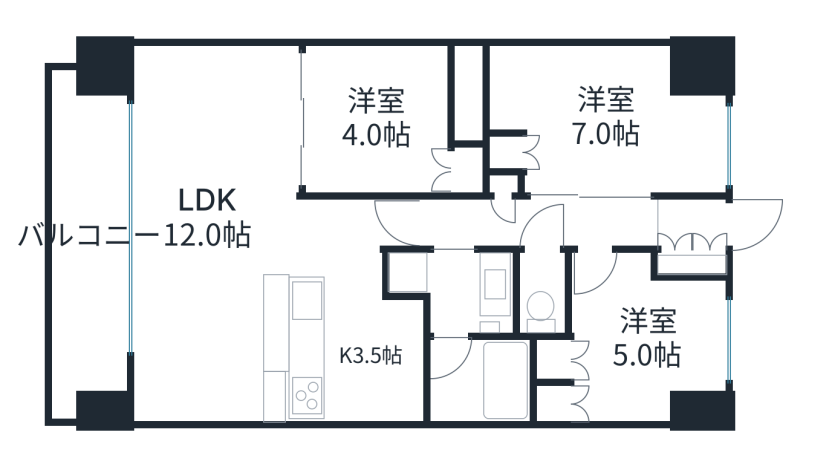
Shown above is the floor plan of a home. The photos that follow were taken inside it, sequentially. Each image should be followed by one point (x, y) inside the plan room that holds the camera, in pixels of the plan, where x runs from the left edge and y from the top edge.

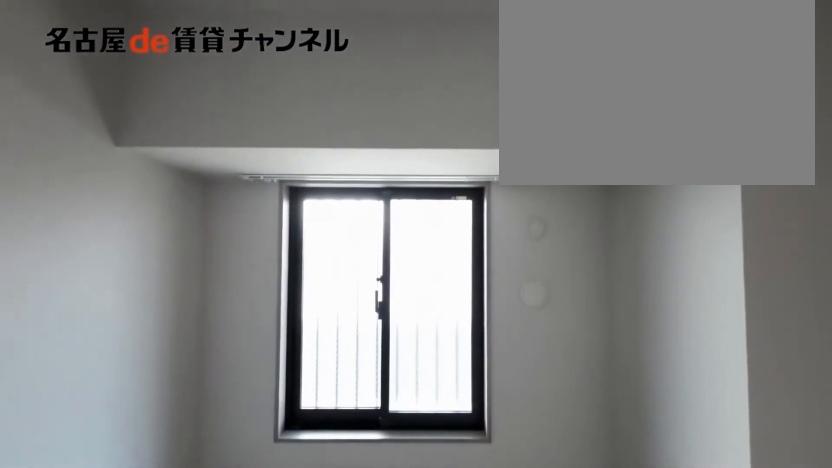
(647, 341)
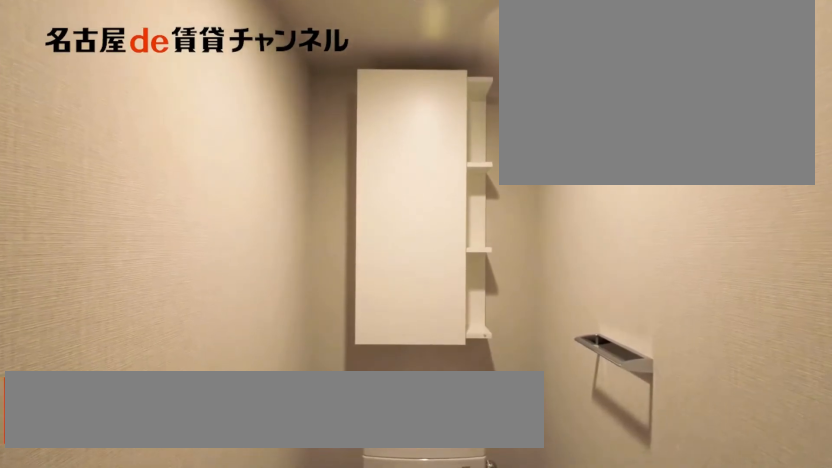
(544, 296)
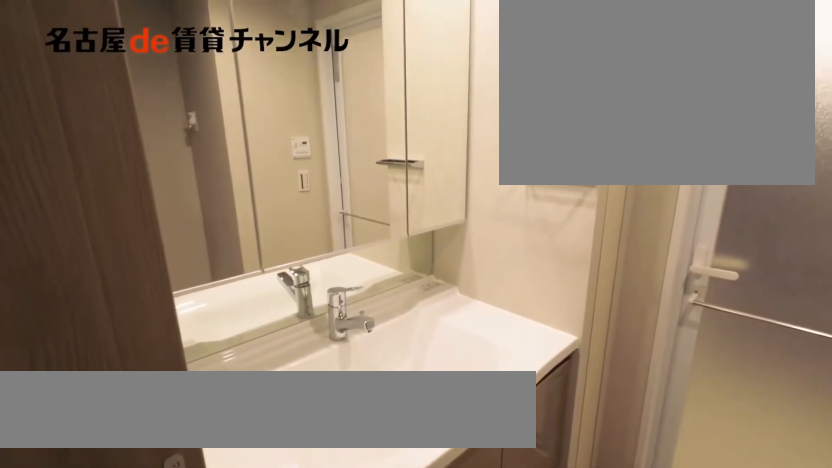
(457, 289)
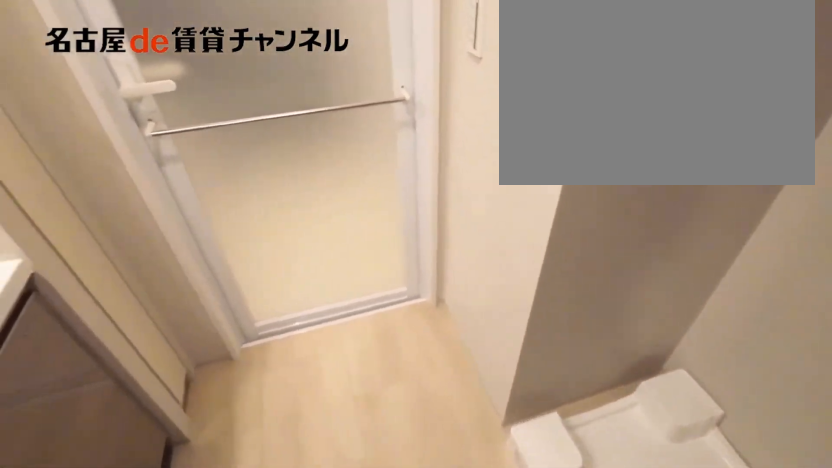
(457, 289)
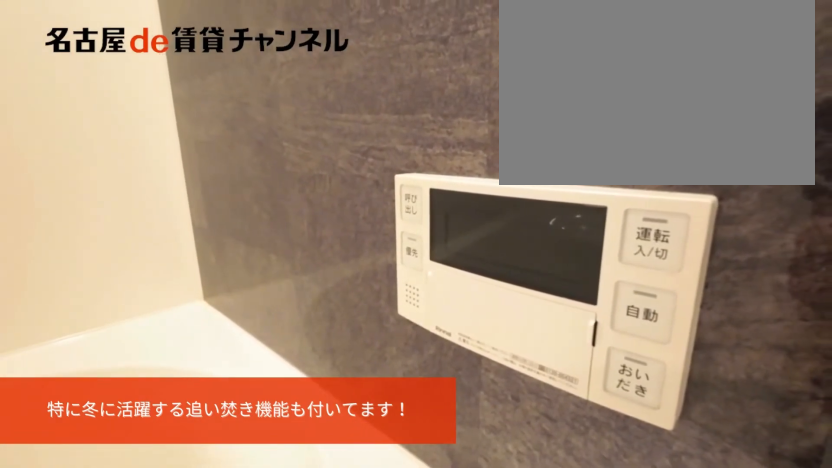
(475, 379)
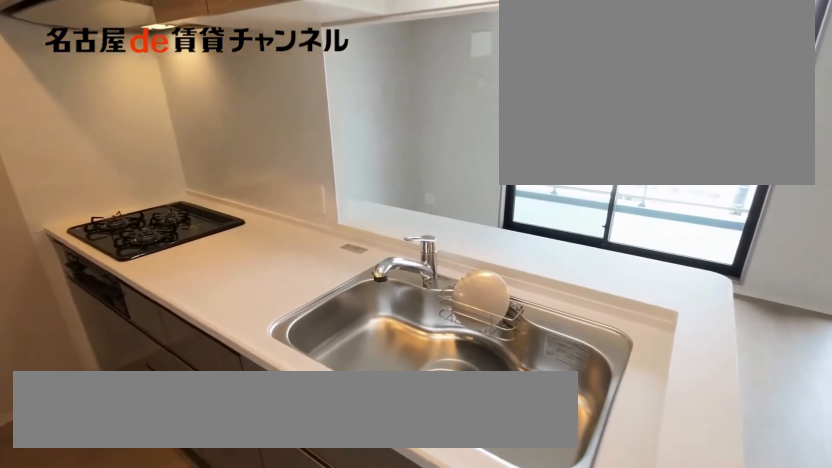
(318, 348)
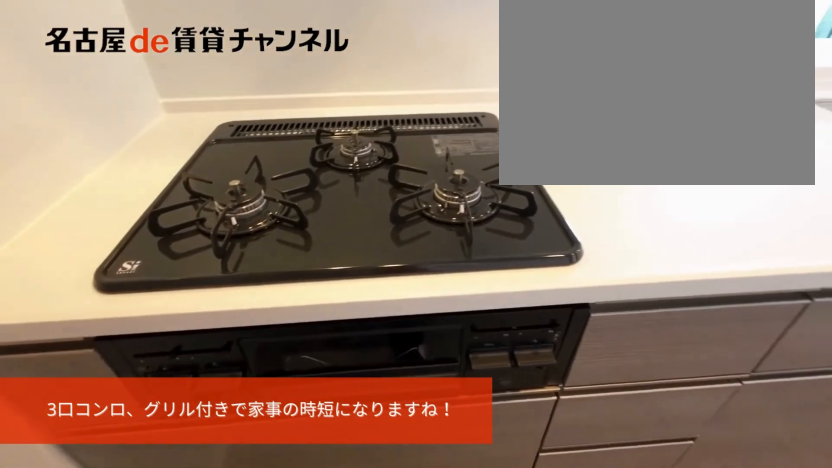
(318, 348)
